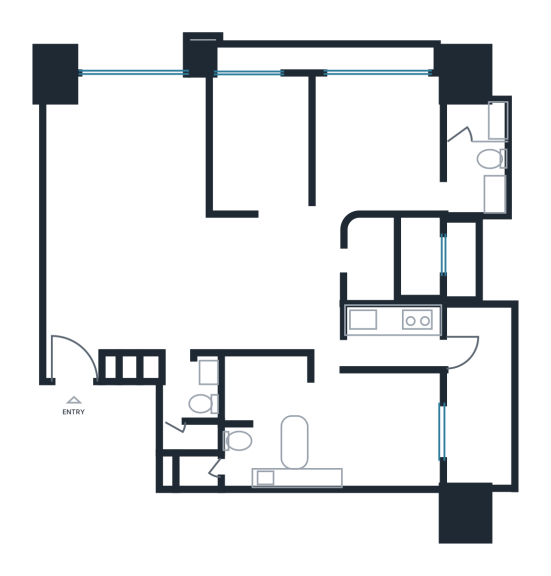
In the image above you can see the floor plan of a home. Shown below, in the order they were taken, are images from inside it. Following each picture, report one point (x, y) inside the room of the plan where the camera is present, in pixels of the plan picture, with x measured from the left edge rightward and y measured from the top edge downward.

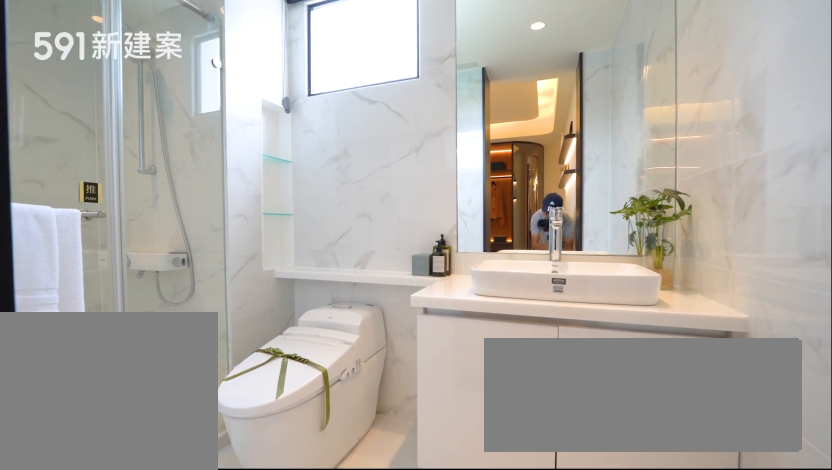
(476, 154)
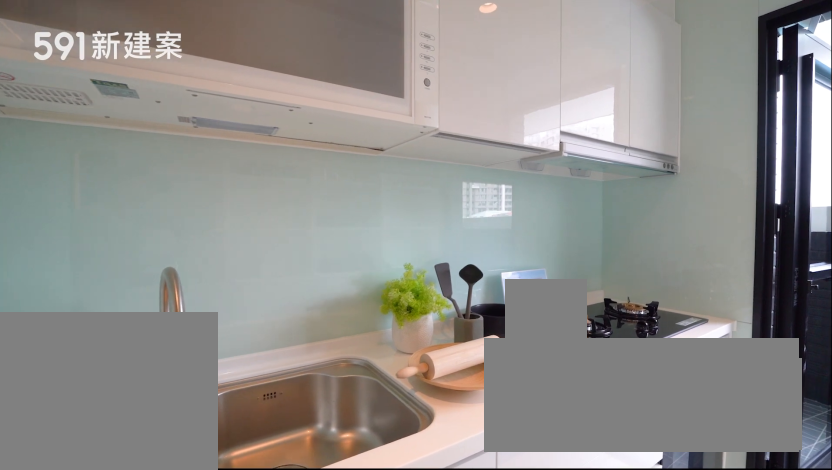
(394, 342)
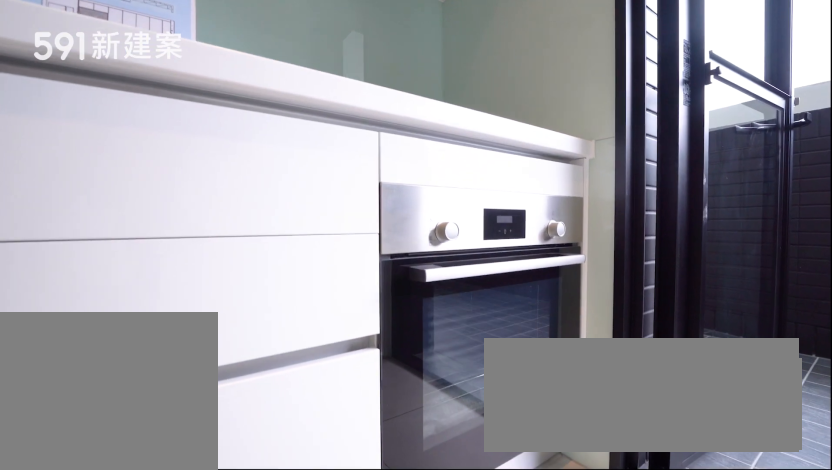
(394, 342)
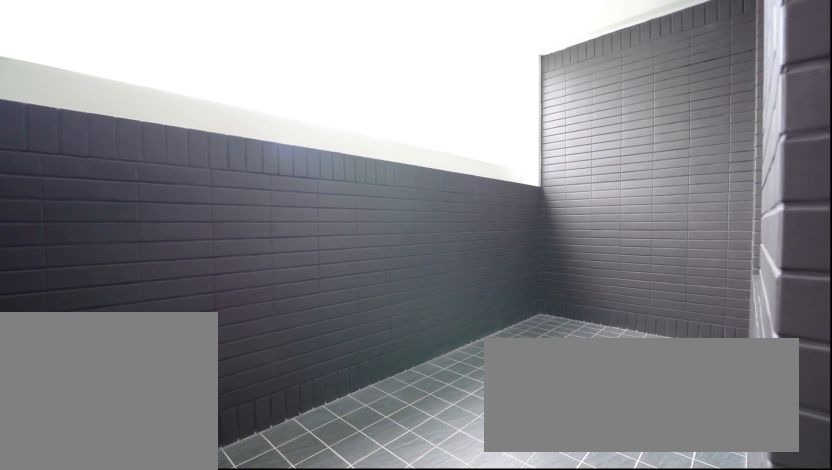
(477, 400)
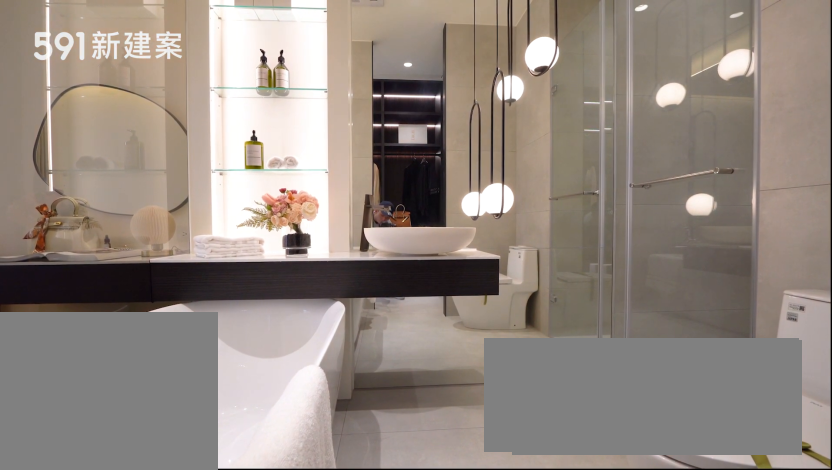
(268, 454)
